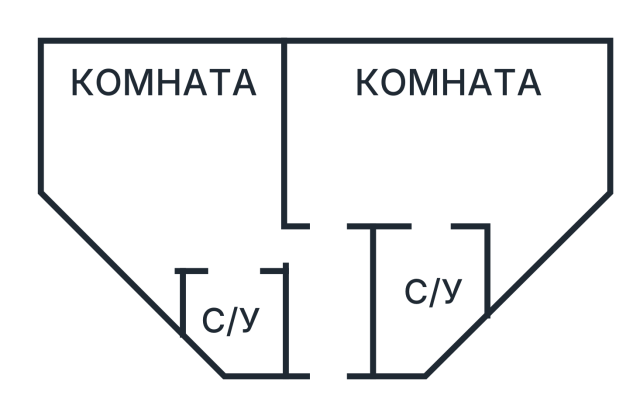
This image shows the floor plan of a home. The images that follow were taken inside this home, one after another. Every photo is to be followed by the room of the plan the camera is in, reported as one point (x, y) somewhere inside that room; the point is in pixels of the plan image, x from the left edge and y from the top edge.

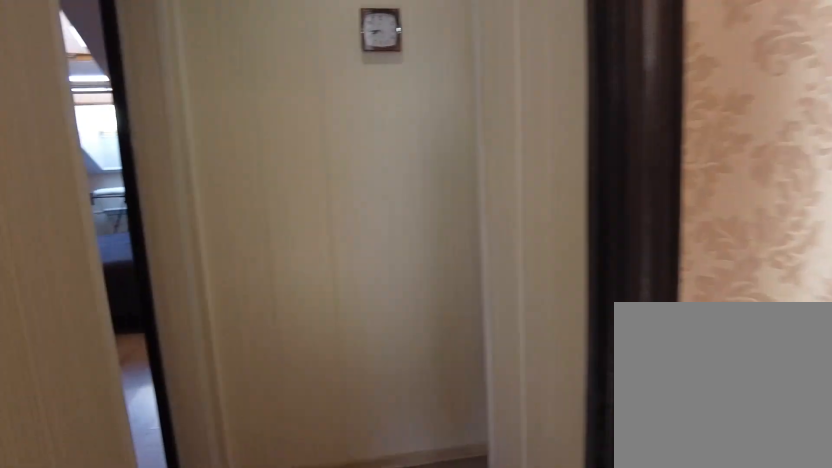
(268, 246)
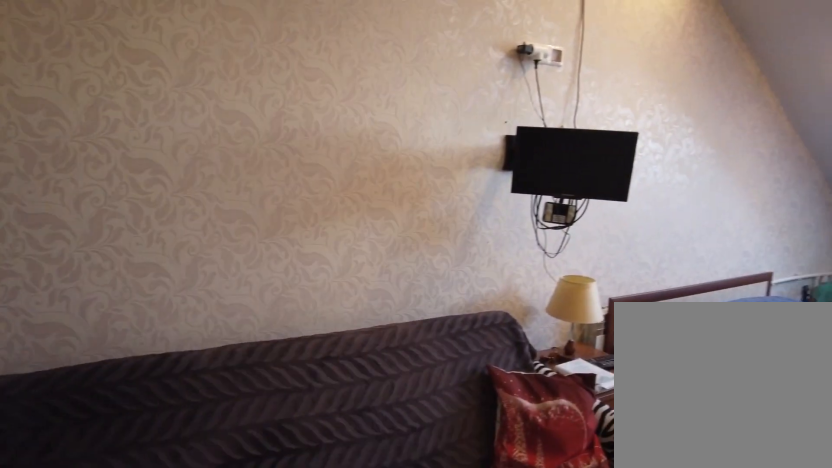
(359, 194)
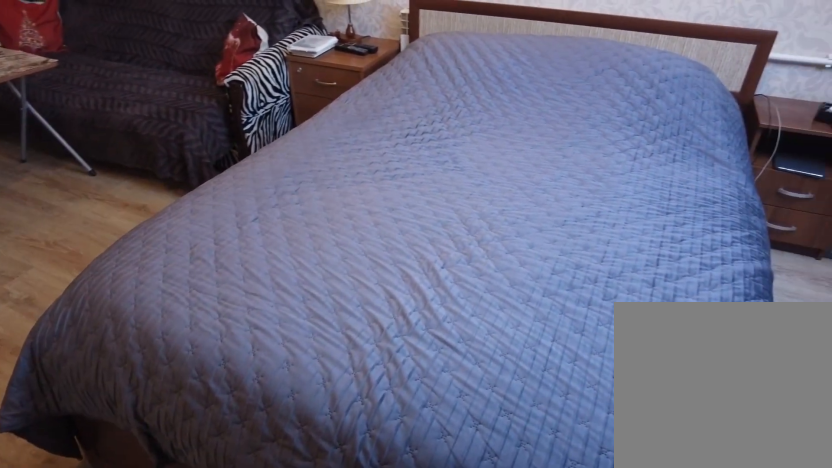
(359, 194)
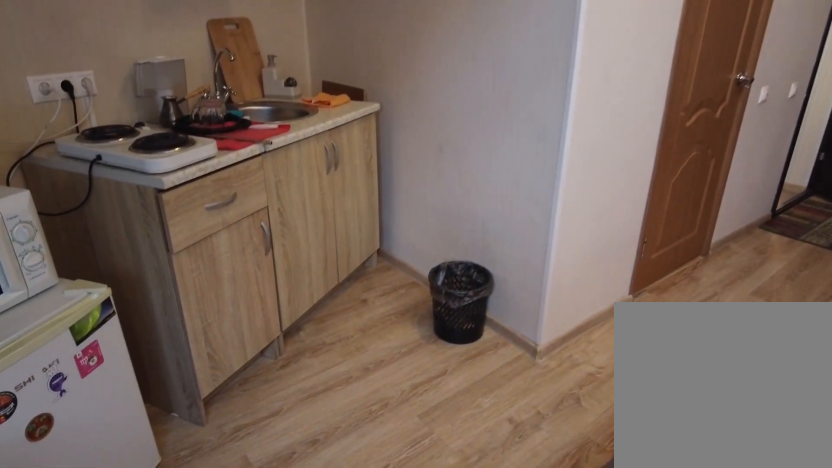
(578, 167)
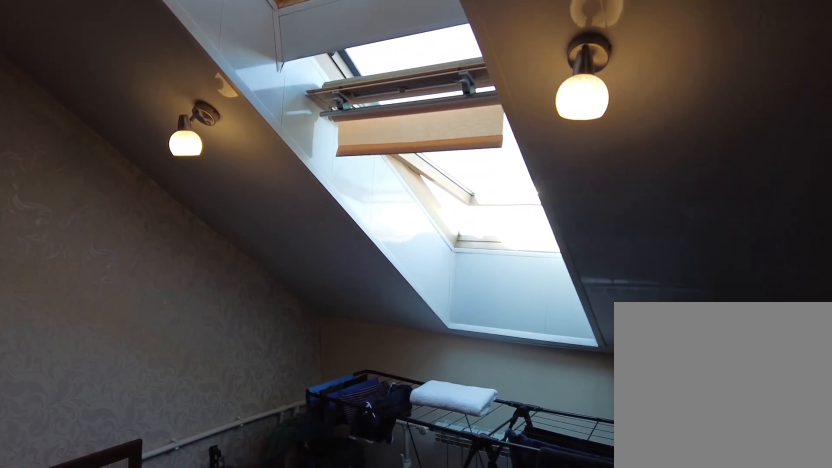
(435, 202)
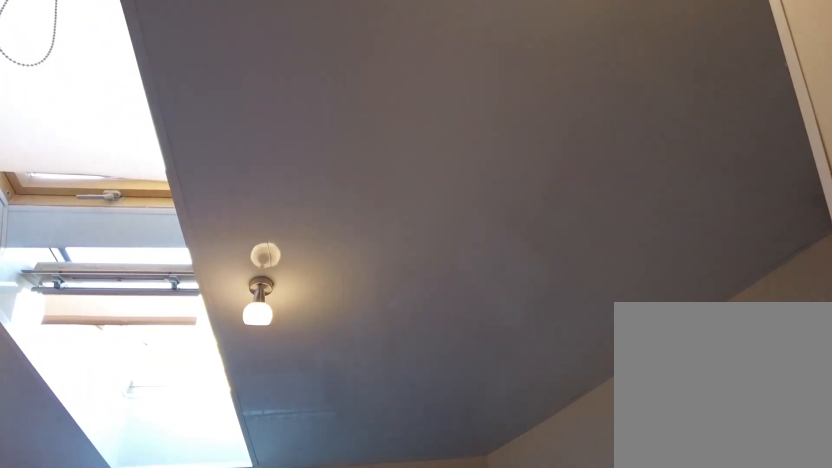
(435, 202)
